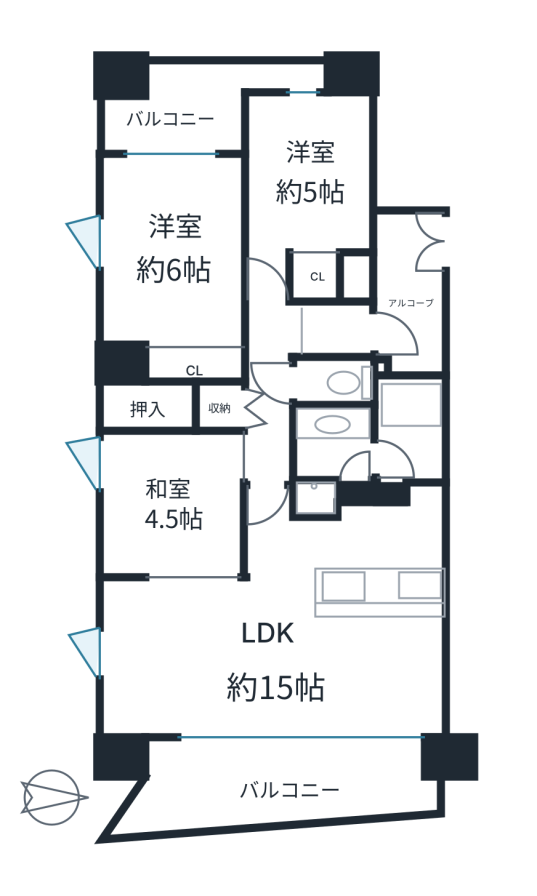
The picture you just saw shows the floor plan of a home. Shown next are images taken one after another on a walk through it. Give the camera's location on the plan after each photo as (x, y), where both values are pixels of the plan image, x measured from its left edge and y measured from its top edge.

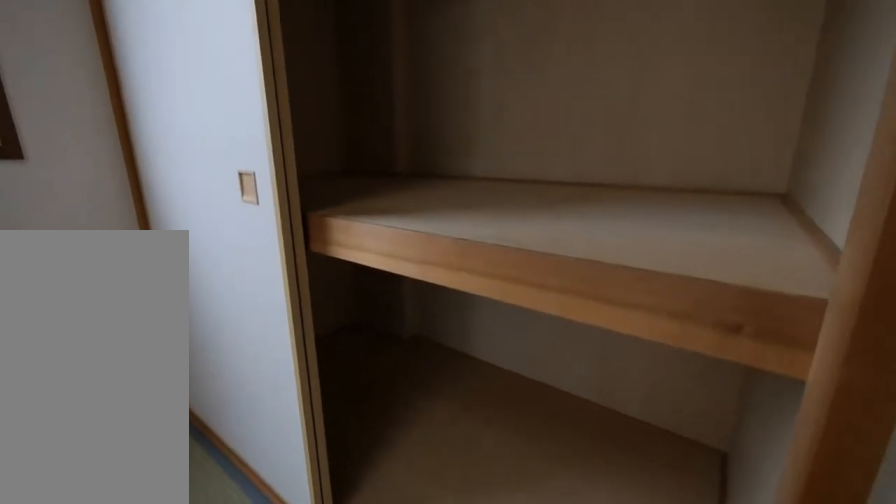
(155, 523)
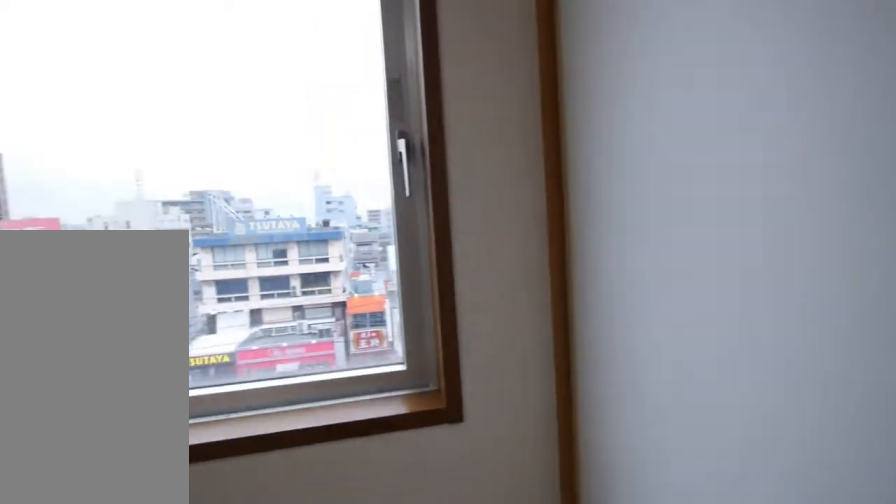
(155, 522)
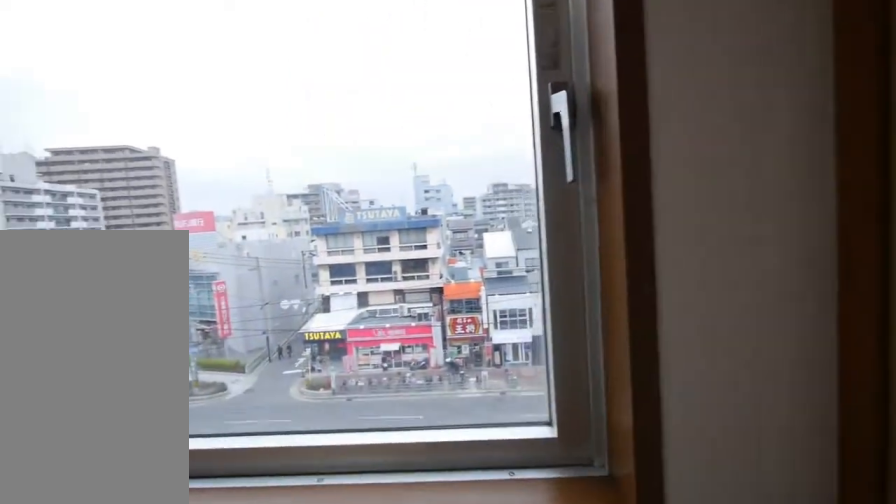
(155, 523)
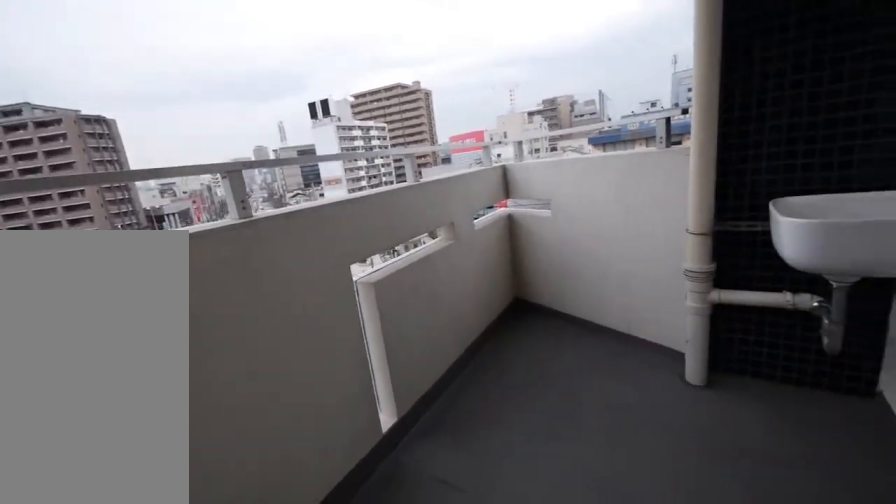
(175, 786)
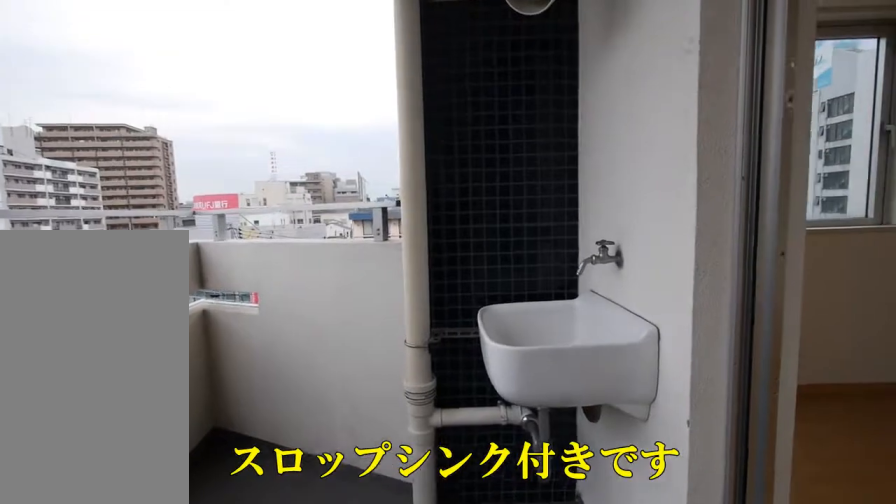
(175, 786)
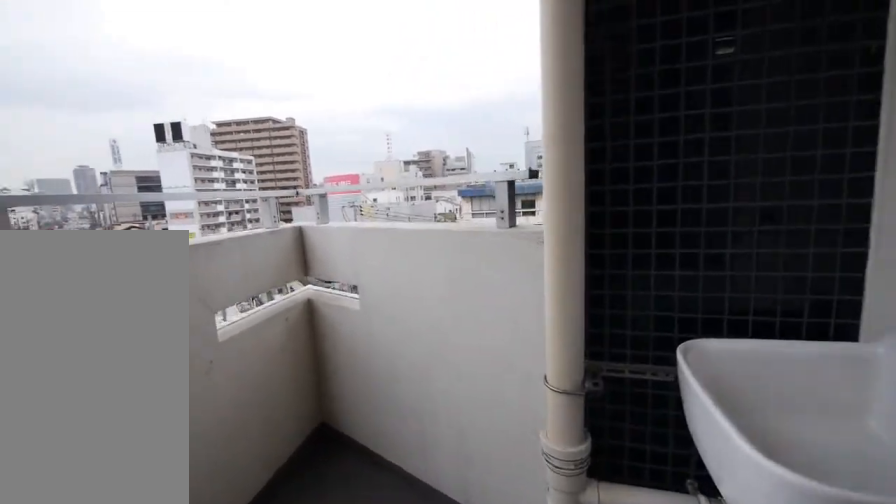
(175, 786)
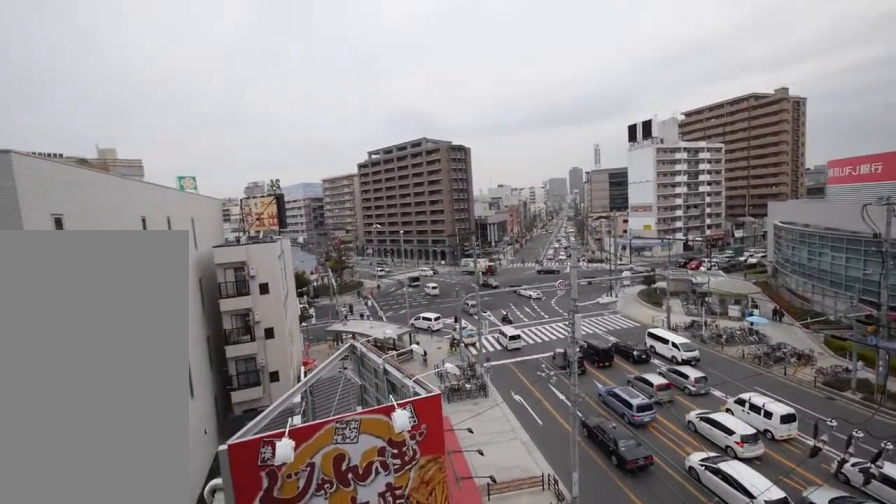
(175, 783)
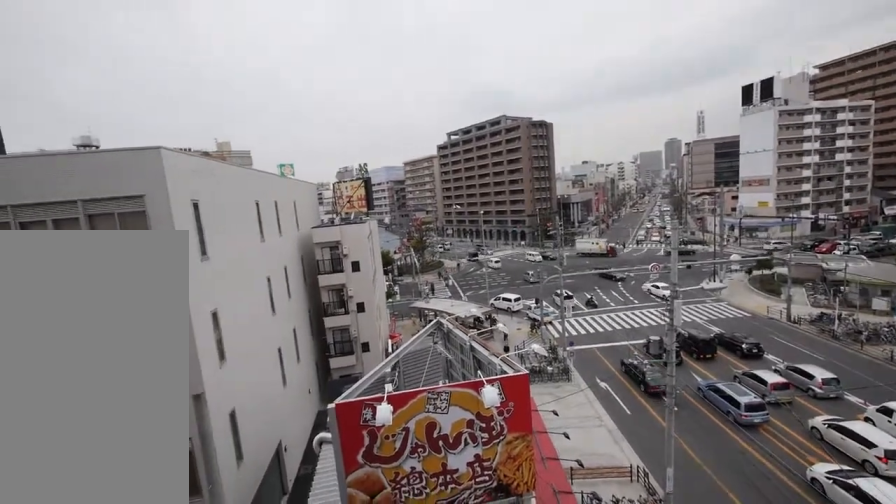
(175, 786)
